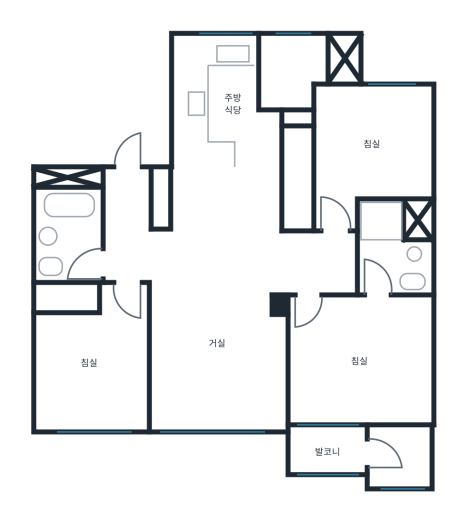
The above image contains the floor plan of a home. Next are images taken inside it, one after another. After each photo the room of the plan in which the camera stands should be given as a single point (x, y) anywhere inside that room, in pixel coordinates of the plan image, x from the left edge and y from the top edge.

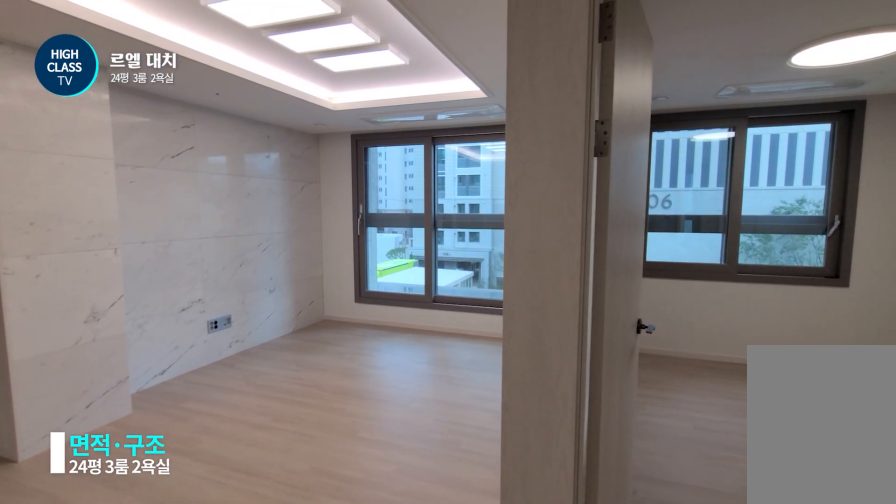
(139, 257)
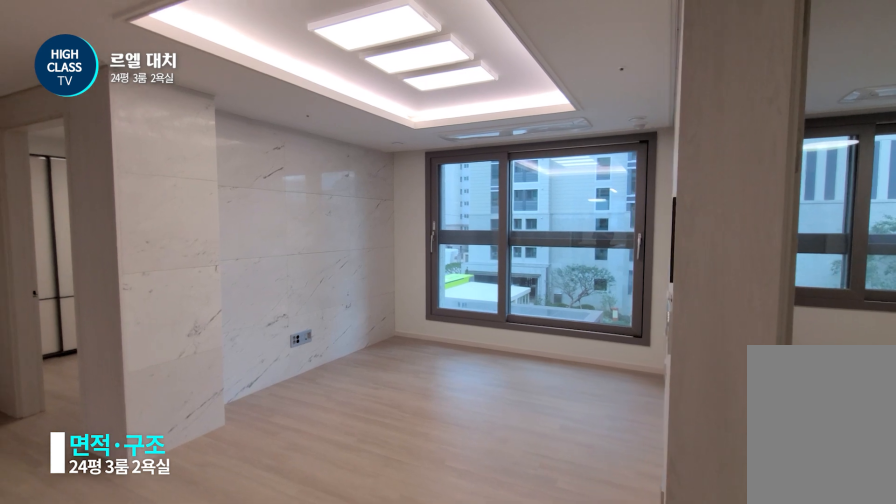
(139, 257)
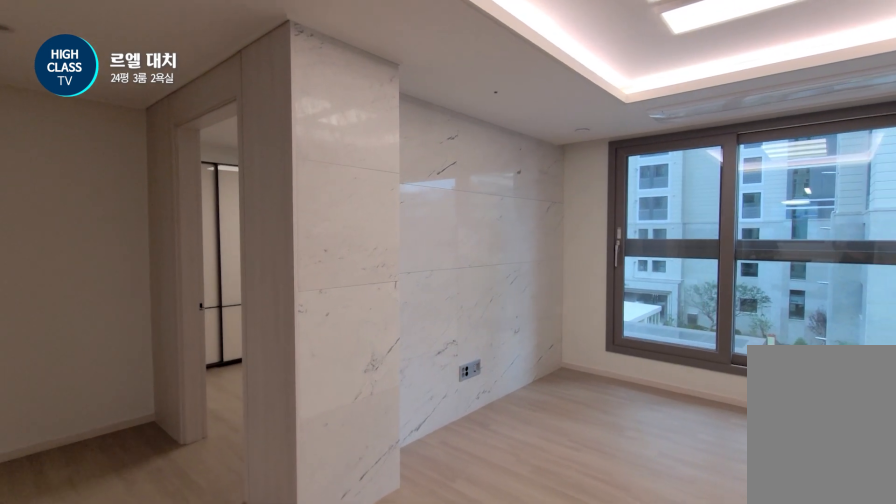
(217, 330)
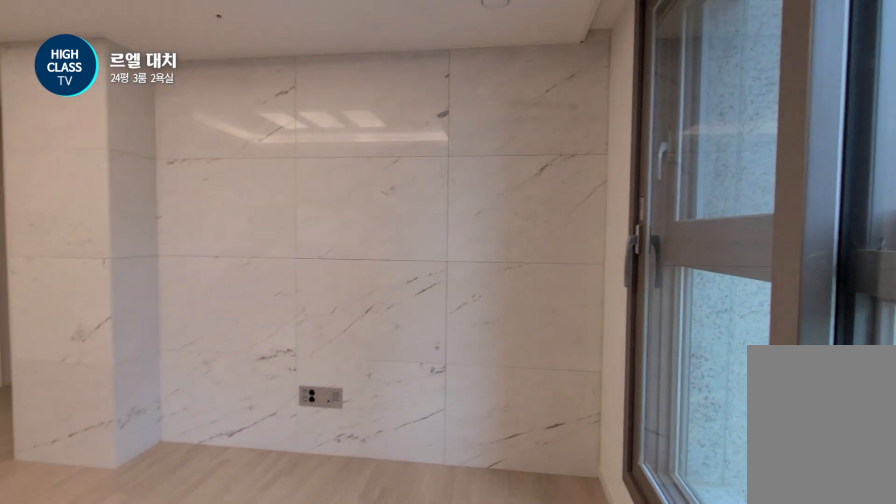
(217, 330)
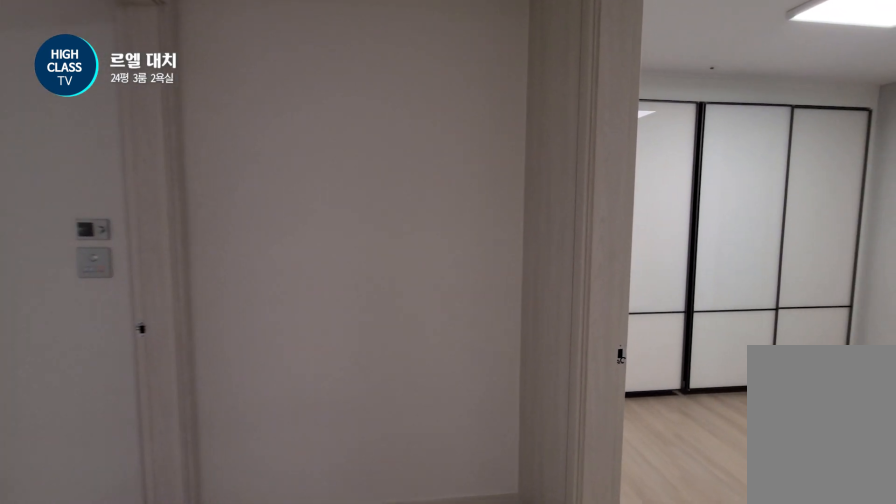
(322, 264)
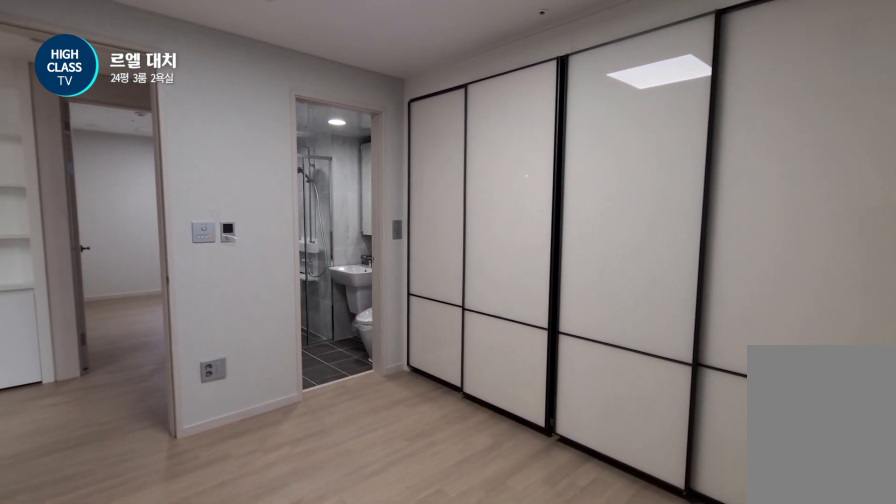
(354, 379)
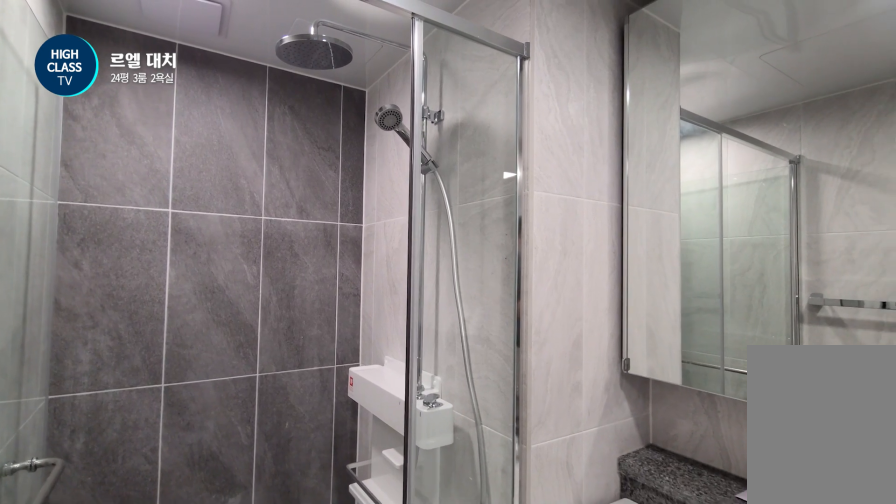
(394, 249)
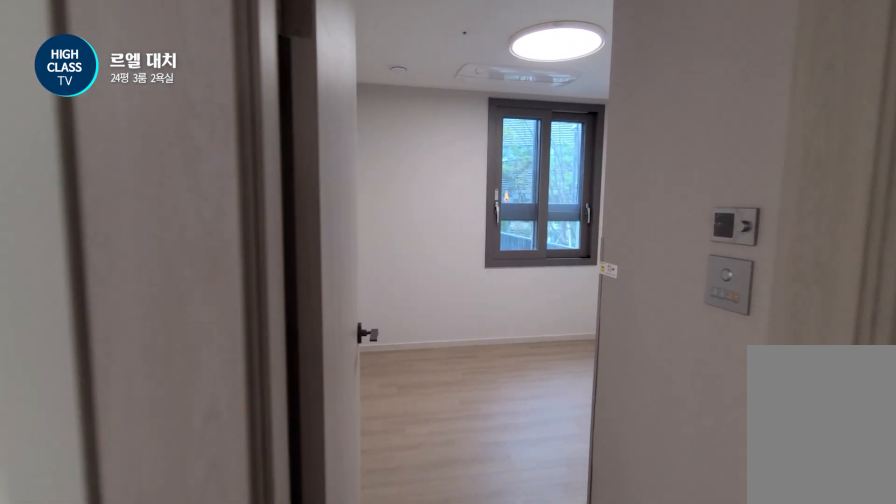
(321, 264)
